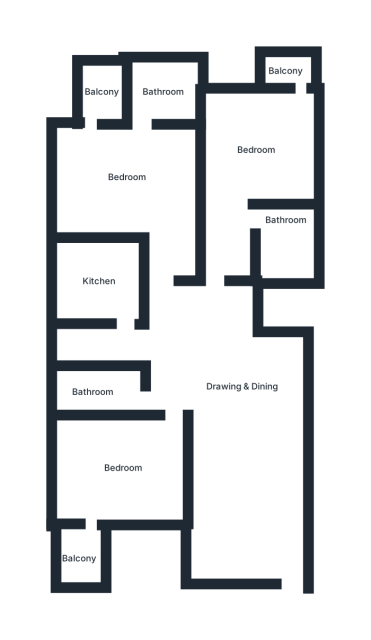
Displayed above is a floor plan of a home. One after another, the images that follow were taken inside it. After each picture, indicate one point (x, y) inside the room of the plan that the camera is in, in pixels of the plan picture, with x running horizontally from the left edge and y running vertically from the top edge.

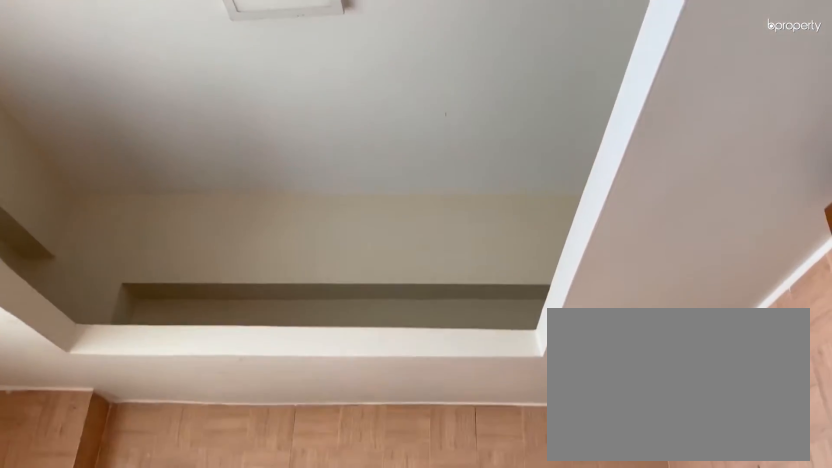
(101, 282)
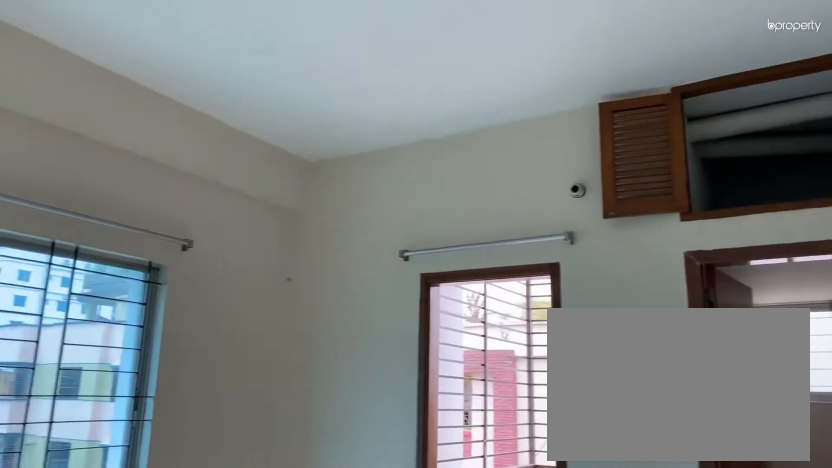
(133, 158)
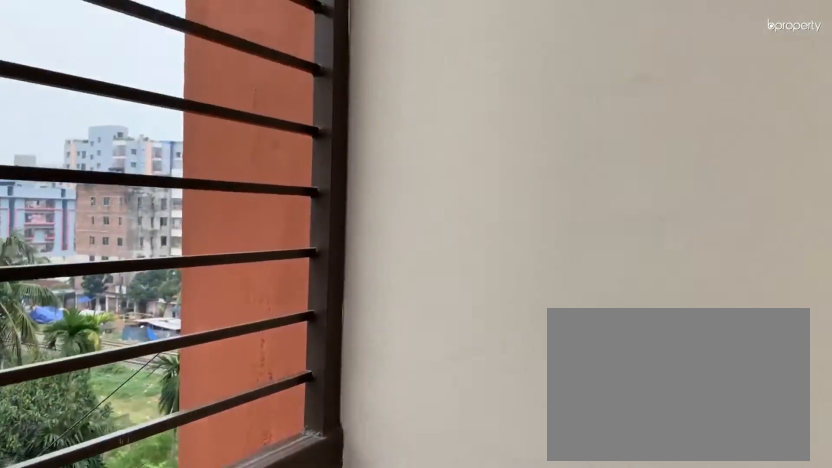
(100, 87)
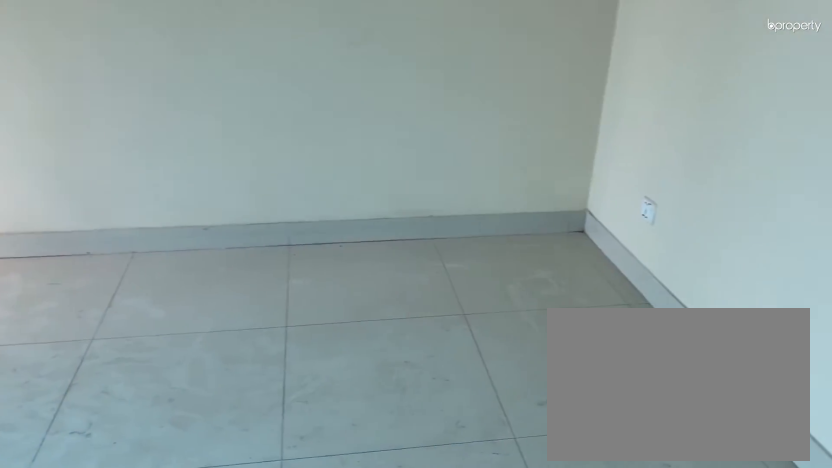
(251, 153)
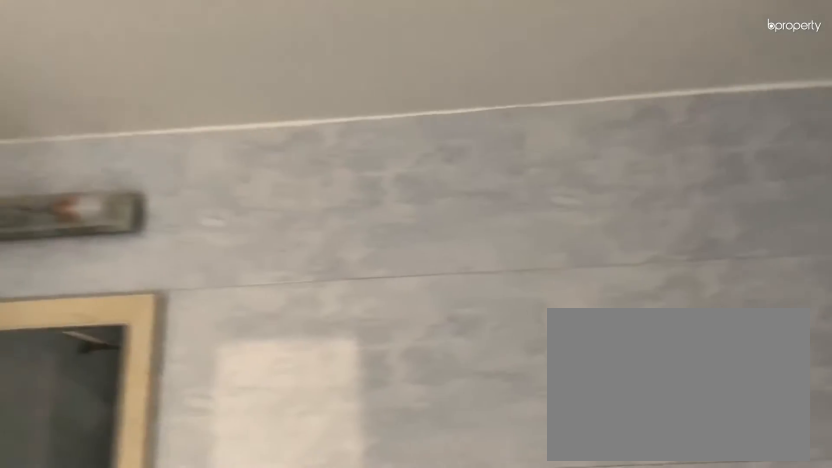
(278, 229)
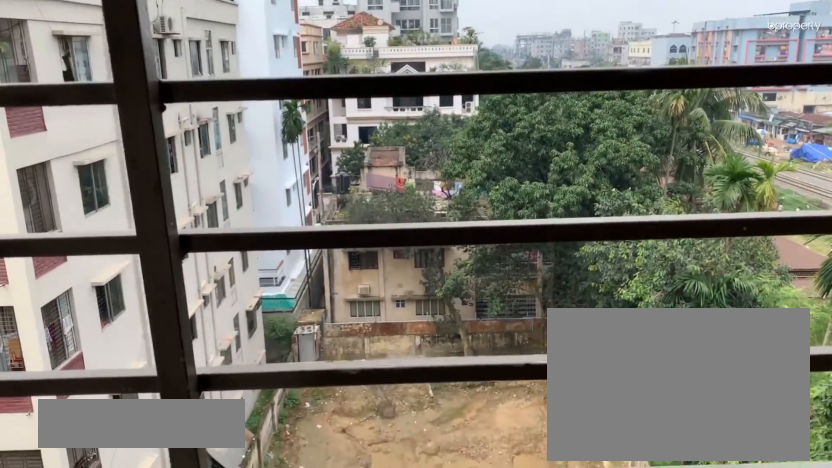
(283, 69)
